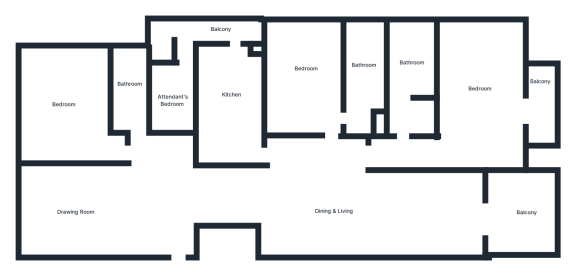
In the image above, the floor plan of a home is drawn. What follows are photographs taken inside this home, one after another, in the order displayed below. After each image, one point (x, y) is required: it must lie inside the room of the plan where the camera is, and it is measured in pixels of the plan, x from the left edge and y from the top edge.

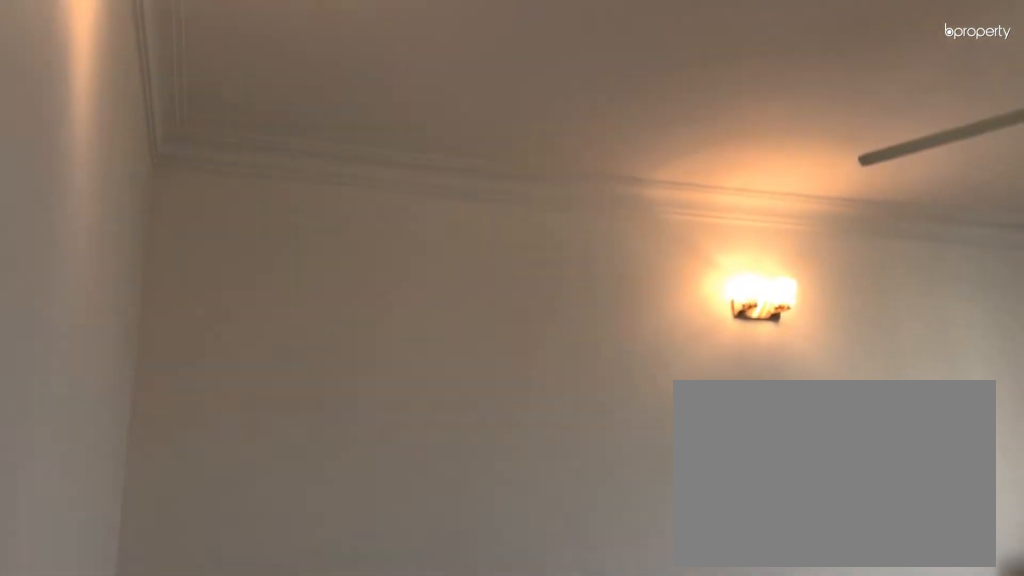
(303, 71)
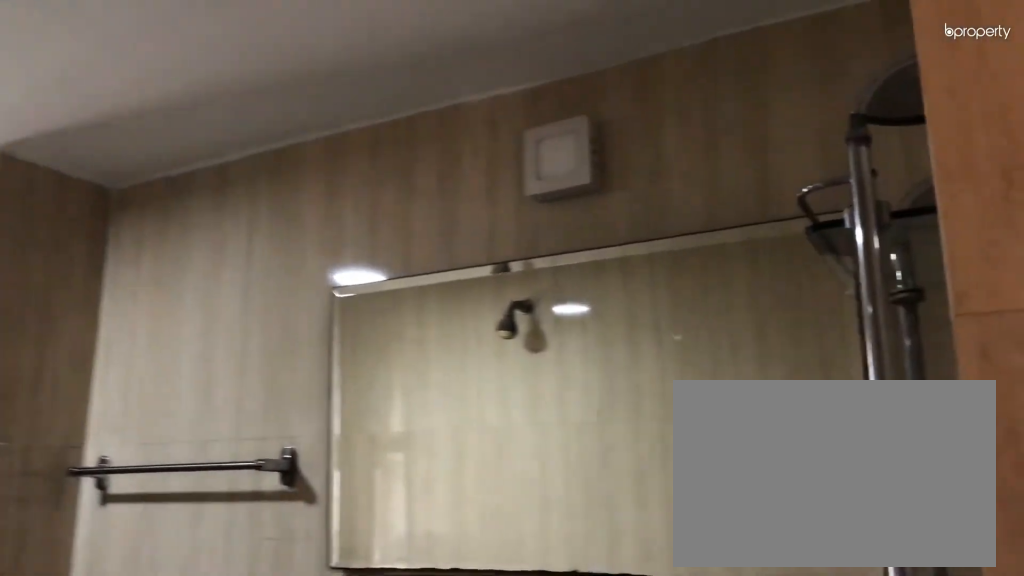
(365, 56)
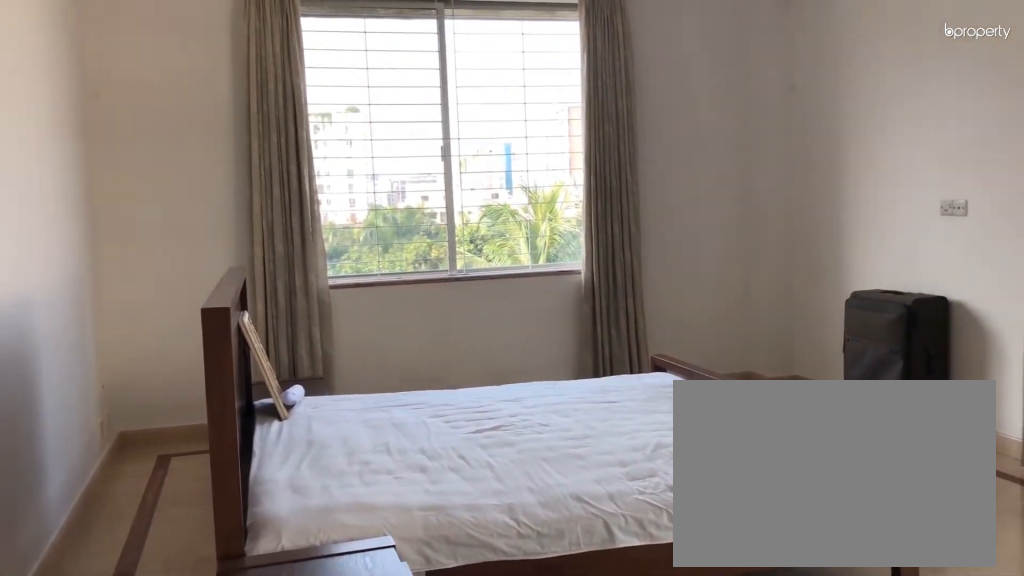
(481, 82)
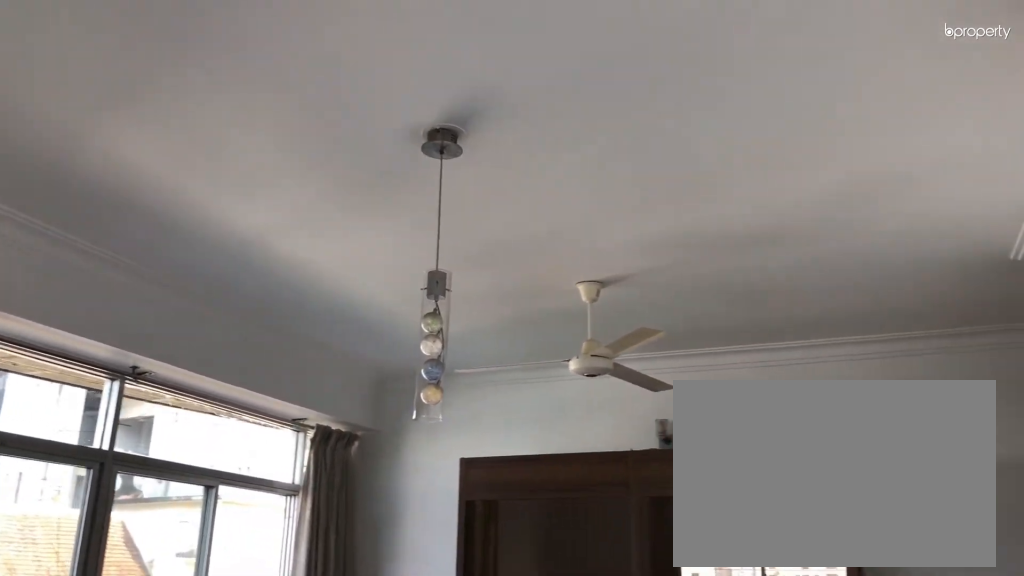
(481, 82)
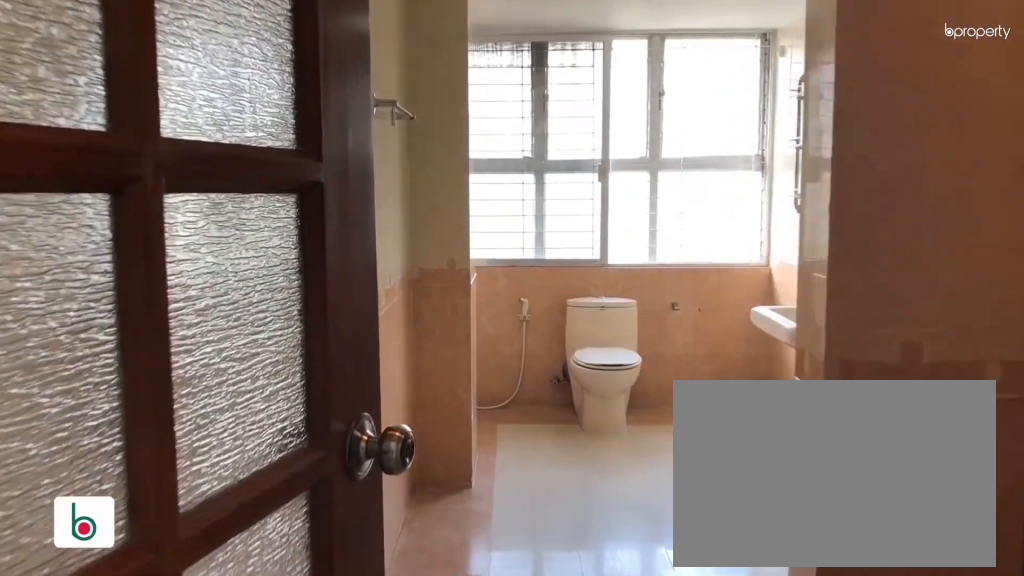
(401, 131)
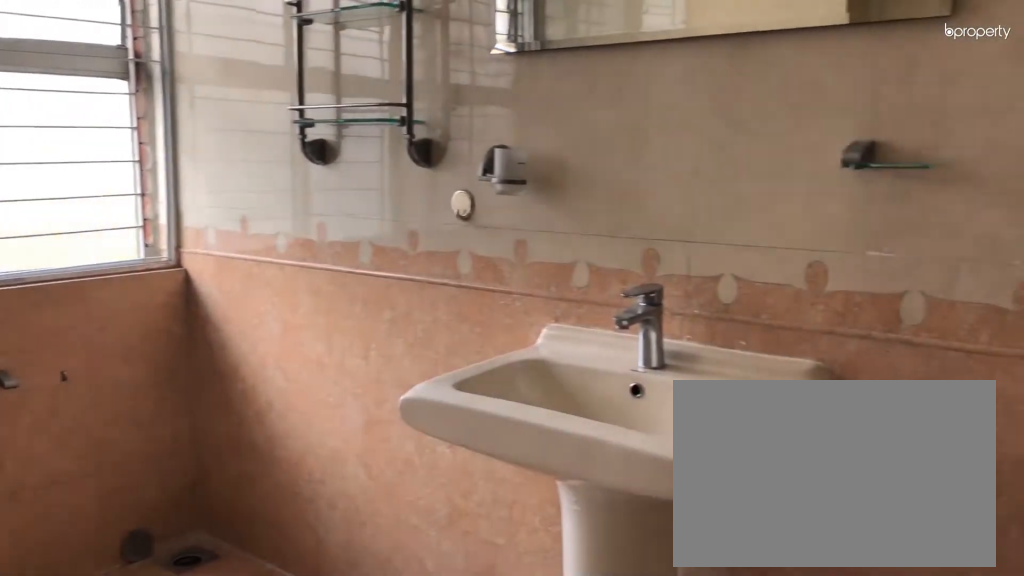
(412, 60)
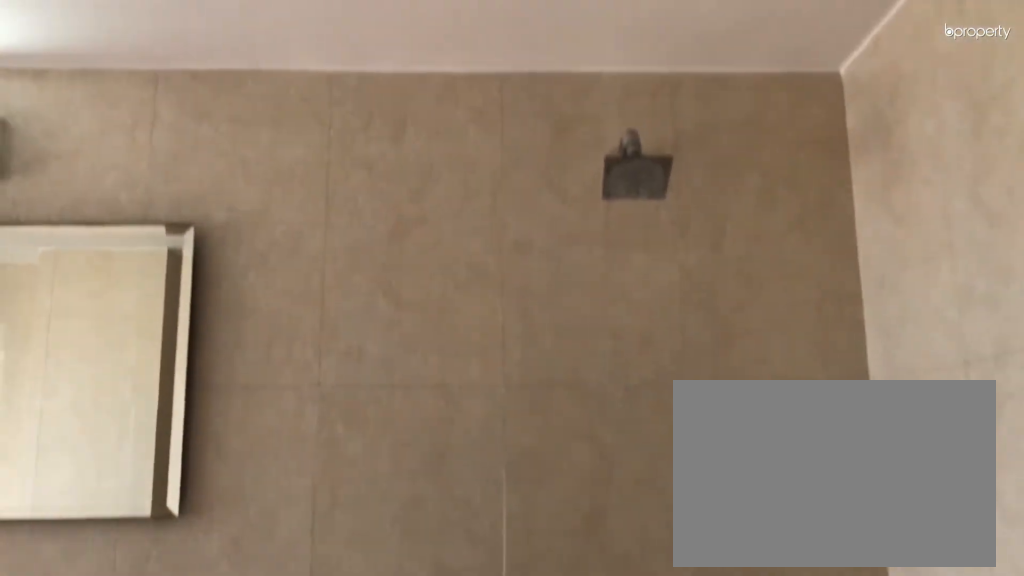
(412, 60)
